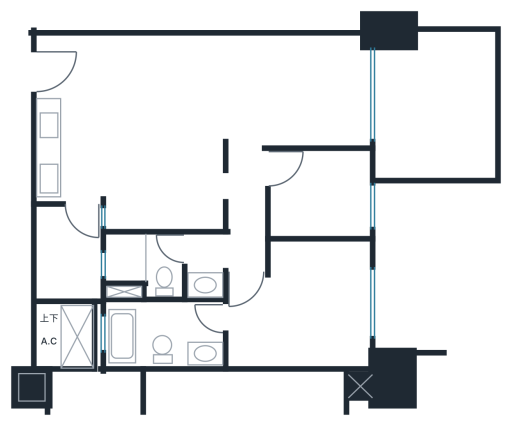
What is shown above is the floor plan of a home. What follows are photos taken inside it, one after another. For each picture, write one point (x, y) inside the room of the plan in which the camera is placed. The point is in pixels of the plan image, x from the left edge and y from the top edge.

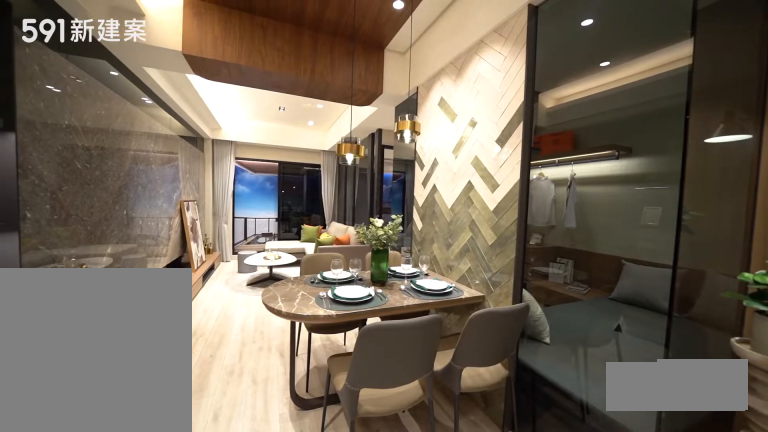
(168, 89)
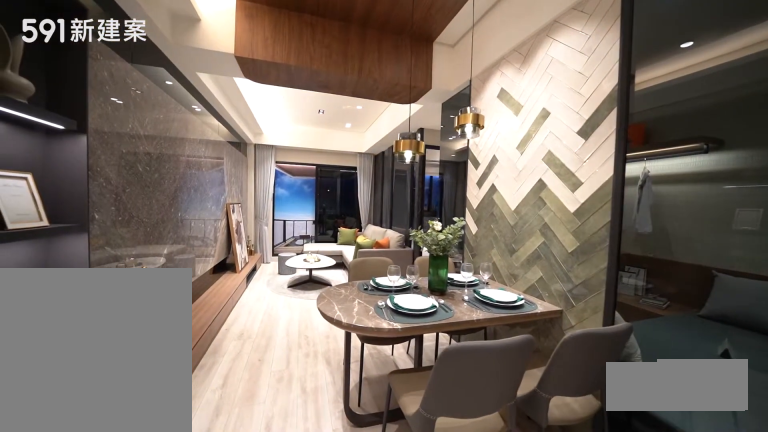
(168, 89)
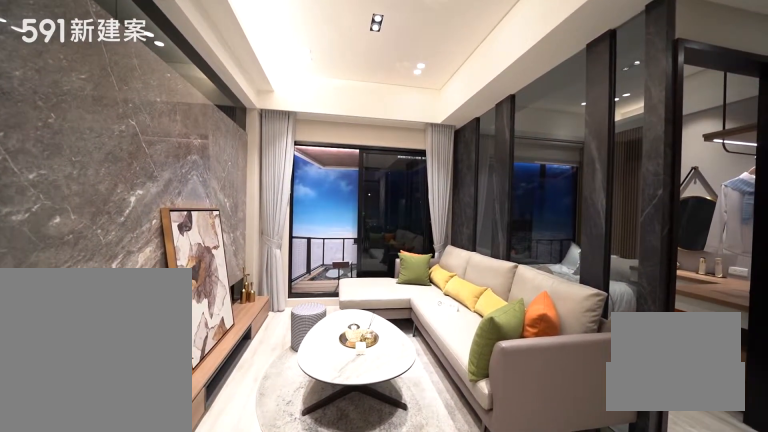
(304, 91)
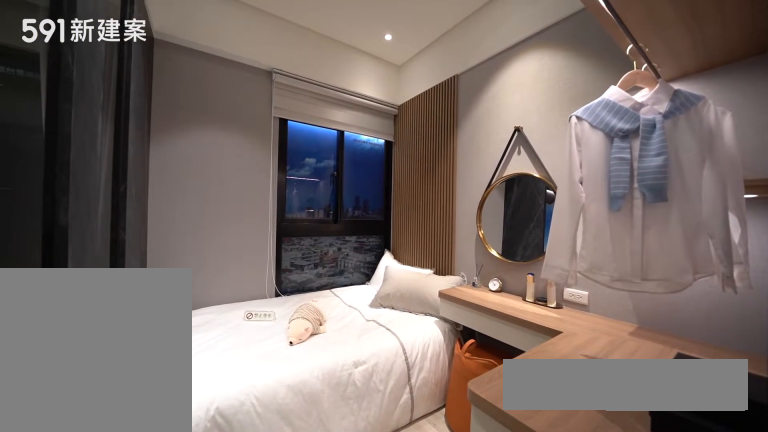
(324, 196)
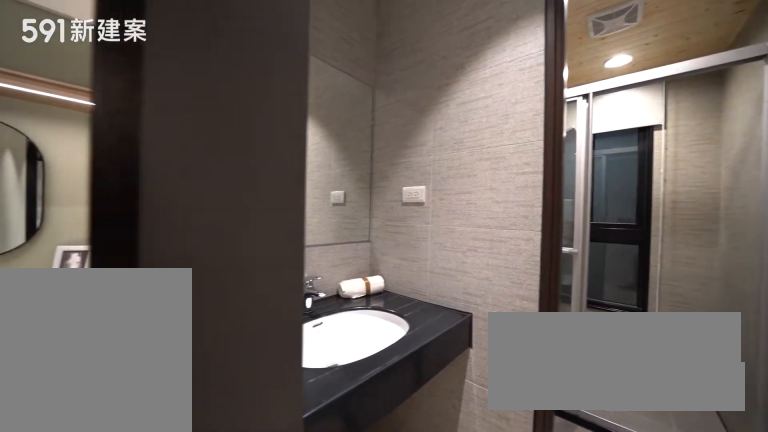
(158, 268)
